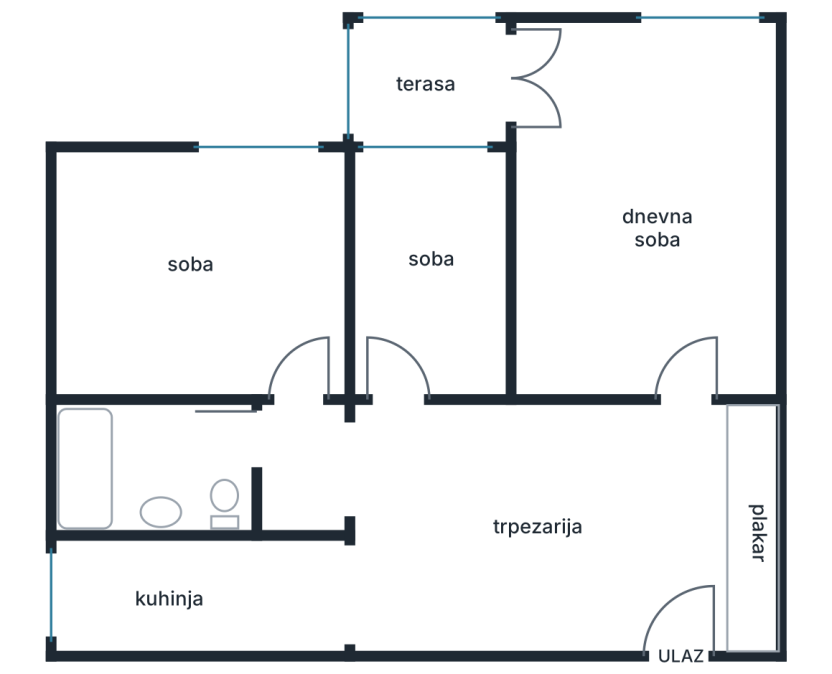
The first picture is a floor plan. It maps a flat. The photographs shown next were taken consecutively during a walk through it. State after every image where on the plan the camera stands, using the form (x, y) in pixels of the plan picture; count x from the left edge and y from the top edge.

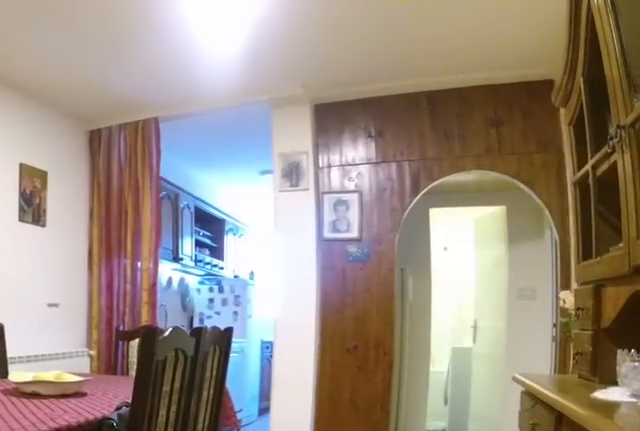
(678, 428)
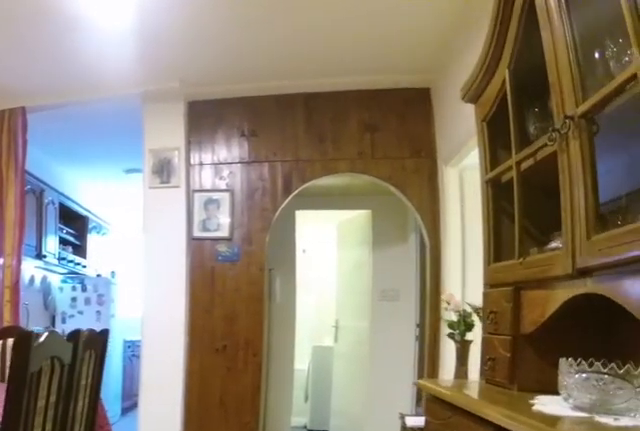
(651, 428)
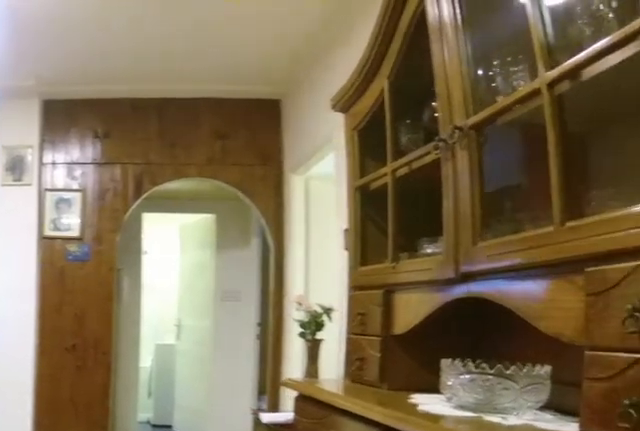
(637, 429)
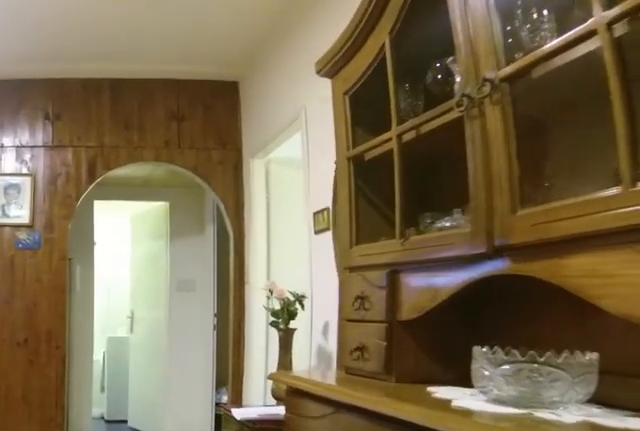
(623, 430)
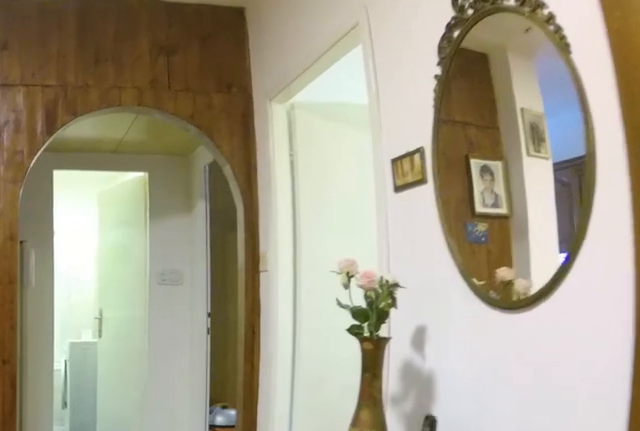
(575, 431)
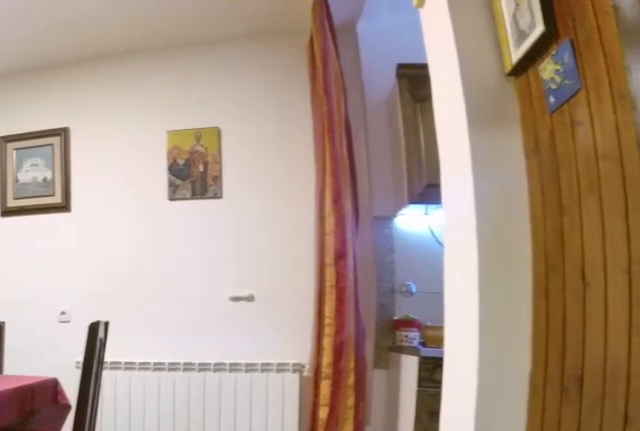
(389, 390)
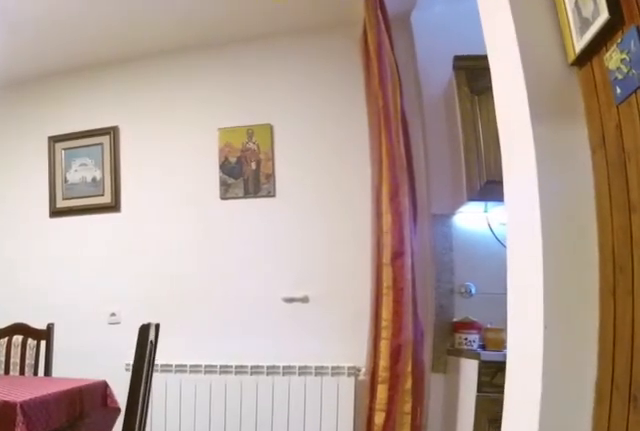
(389, 390)
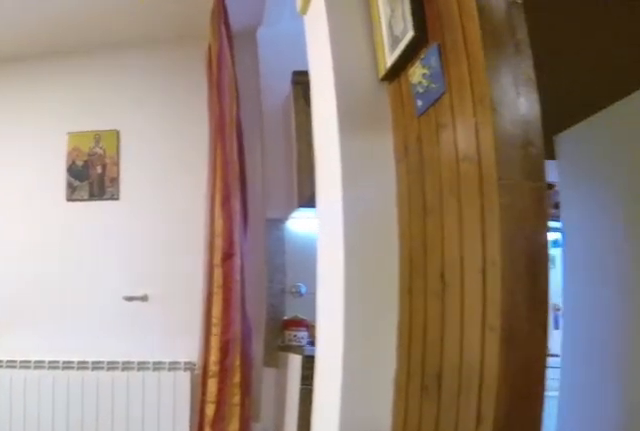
(393, 396)
